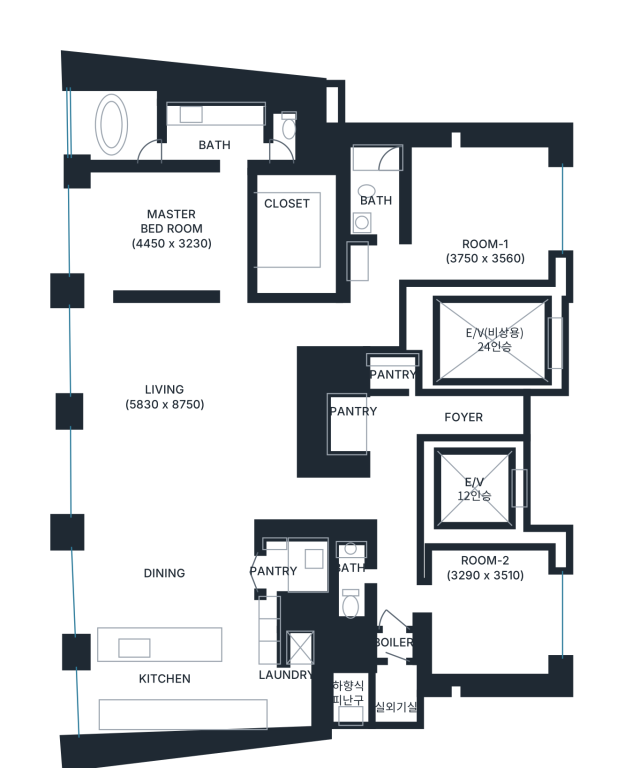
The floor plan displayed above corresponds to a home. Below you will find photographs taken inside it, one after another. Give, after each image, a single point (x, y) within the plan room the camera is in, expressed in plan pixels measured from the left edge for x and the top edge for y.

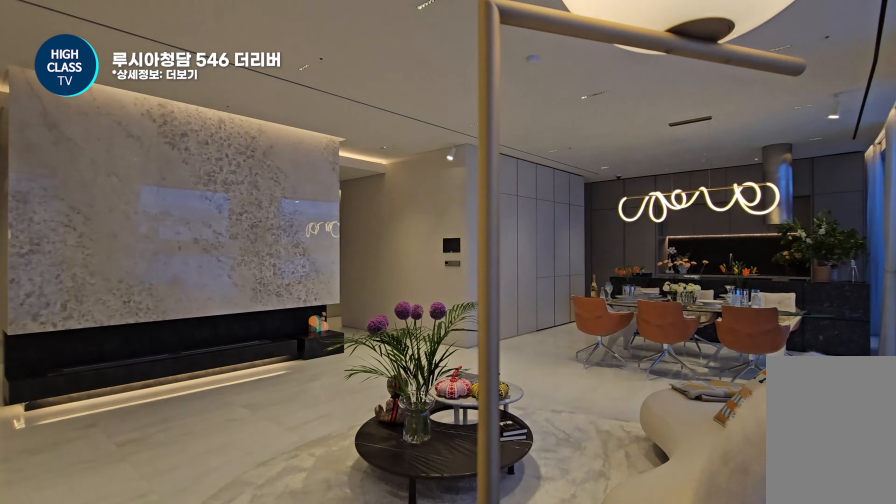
(181, 400)
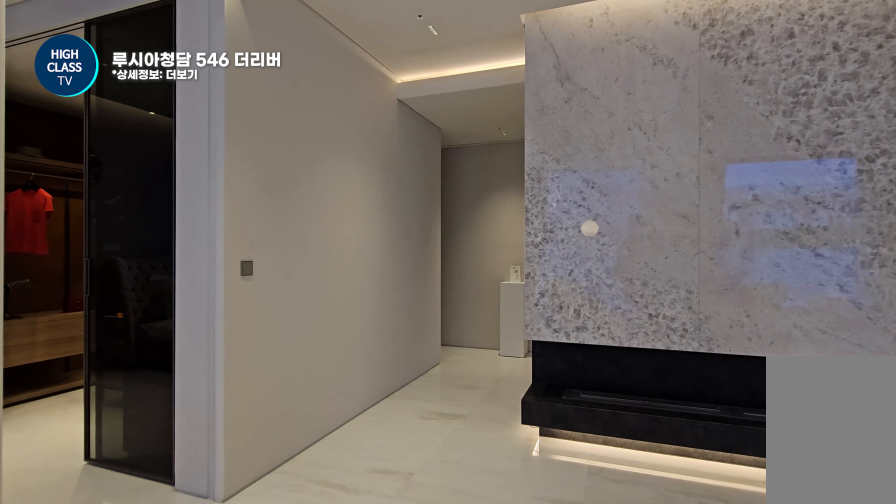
(181, 400)
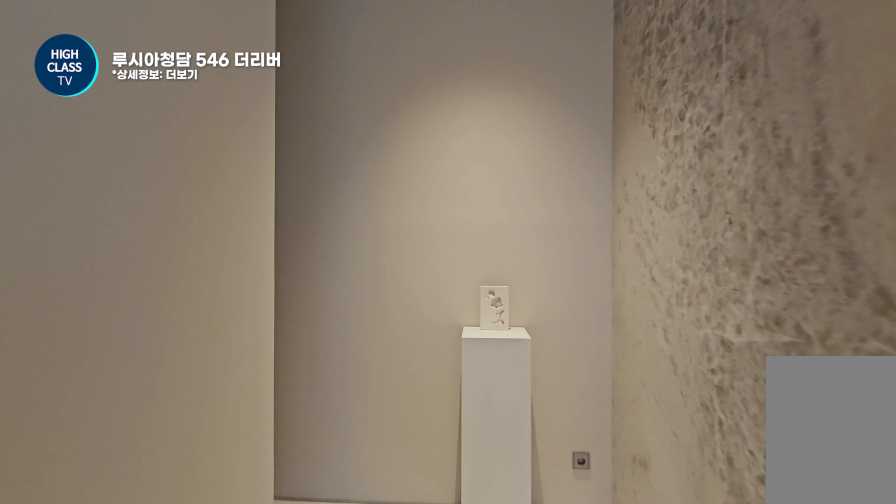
(350, 321)
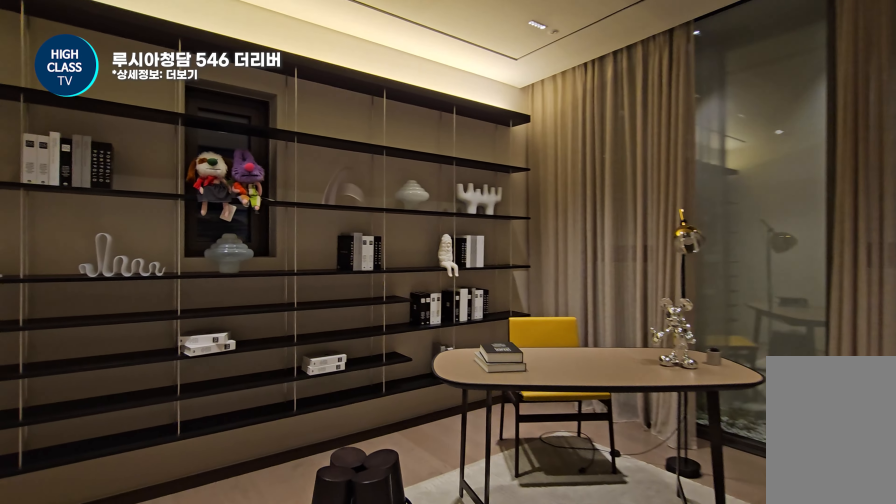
(448, 209)
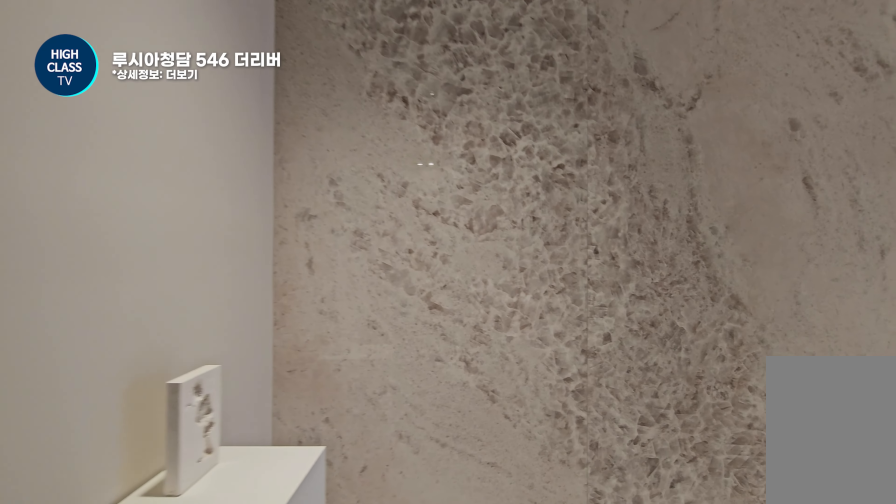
(349, 321)
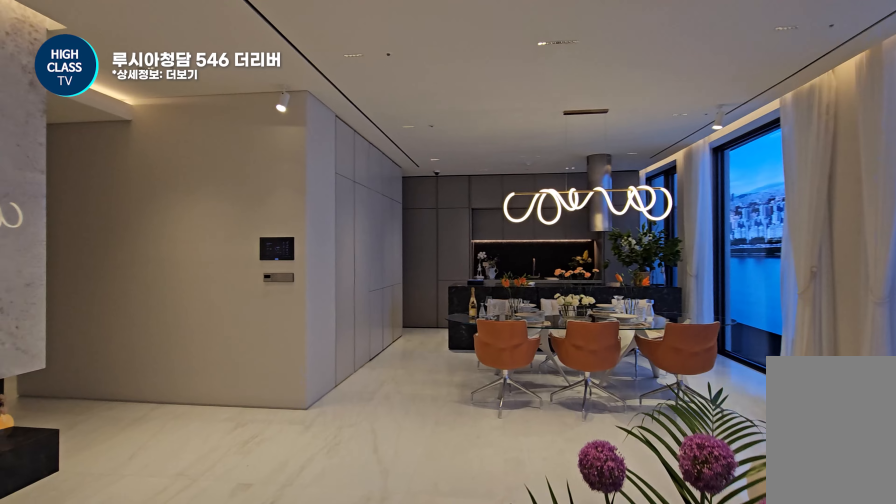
(187, 405)
